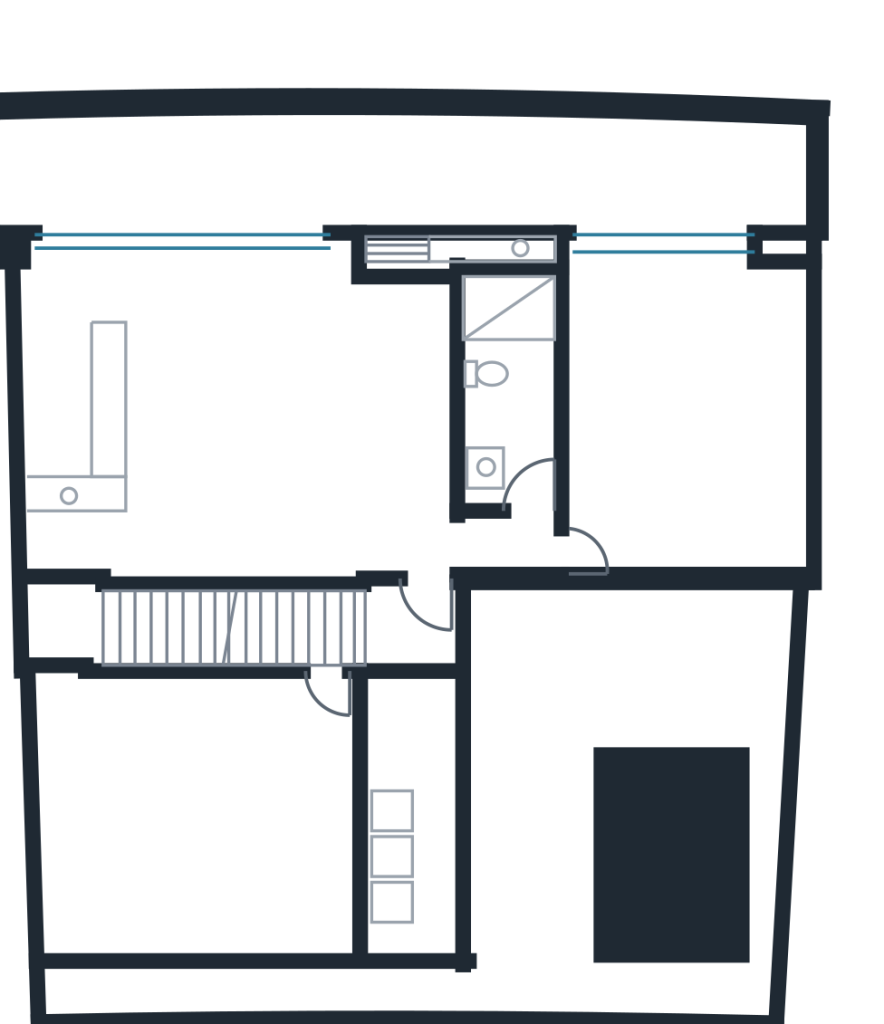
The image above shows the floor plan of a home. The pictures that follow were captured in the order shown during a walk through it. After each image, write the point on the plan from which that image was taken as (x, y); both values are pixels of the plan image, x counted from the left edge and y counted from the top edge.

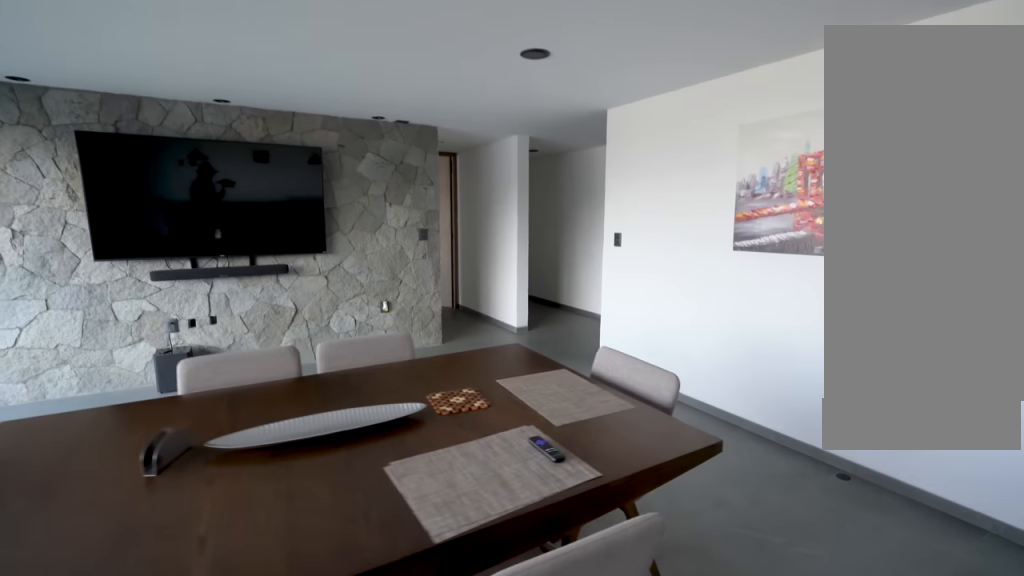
(231, 302)
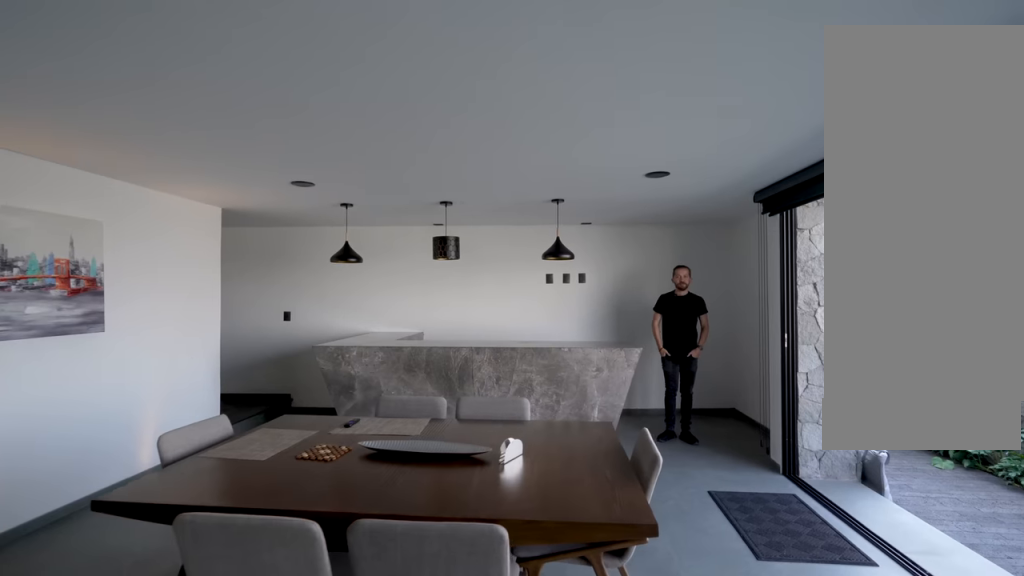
(338, 455)
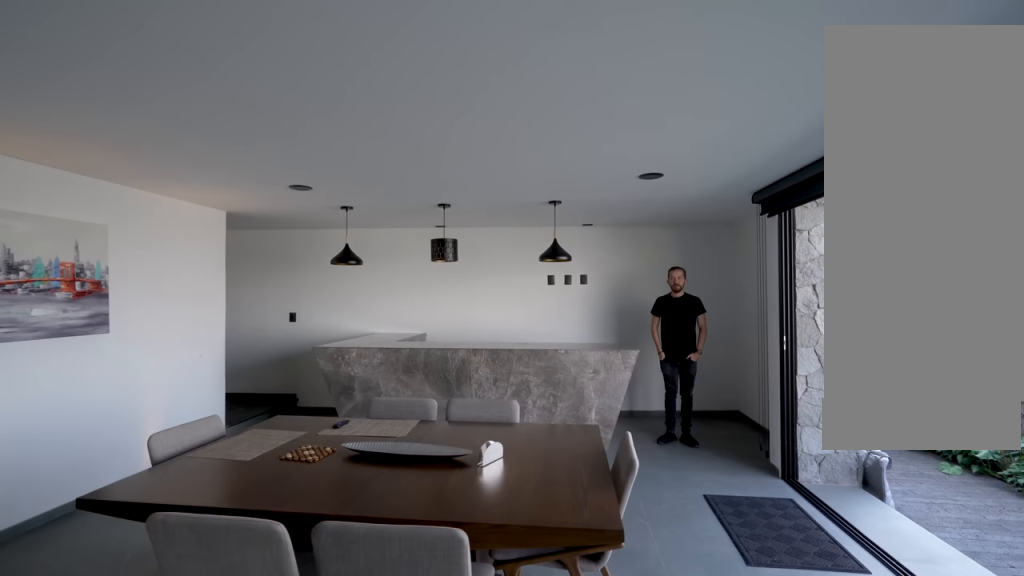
(338, 455)
